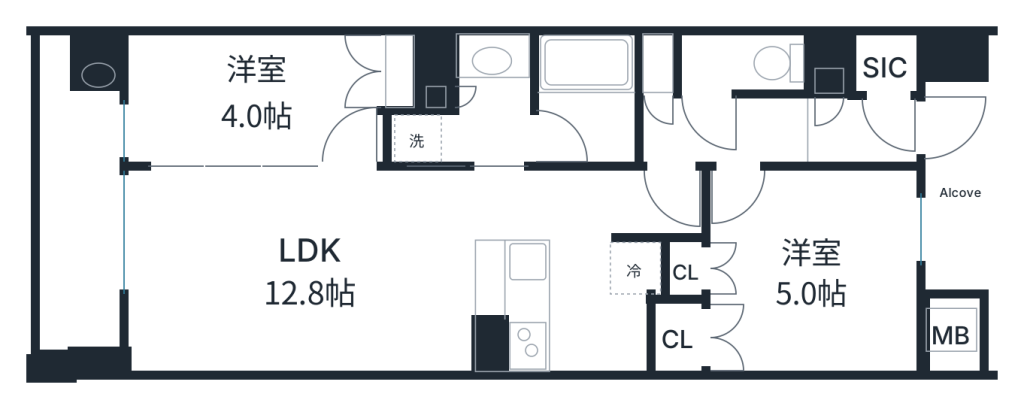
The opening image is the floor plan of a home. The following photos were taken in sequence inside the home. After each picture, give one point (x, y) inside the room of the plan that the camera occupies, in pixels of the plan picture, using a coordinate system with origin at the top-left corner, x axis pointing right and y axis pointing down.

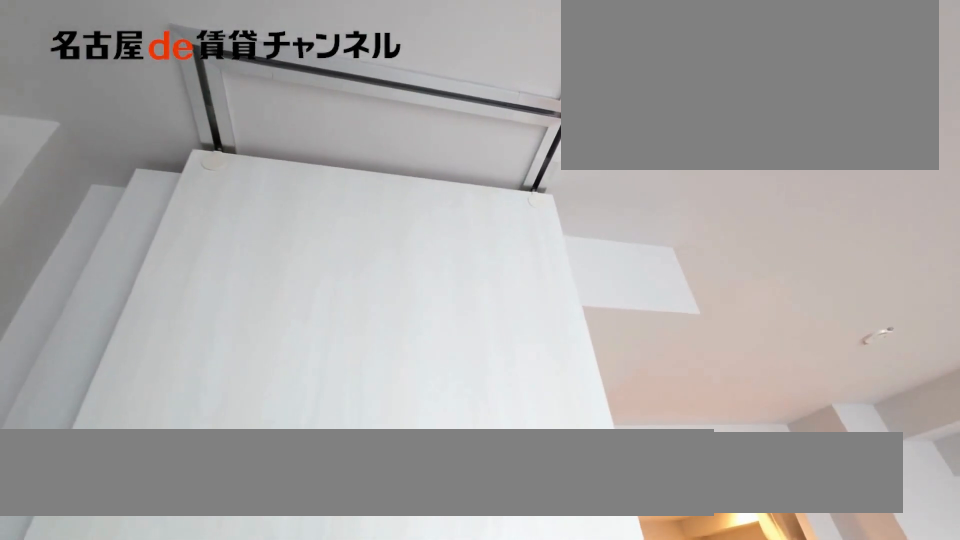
(251, 103)
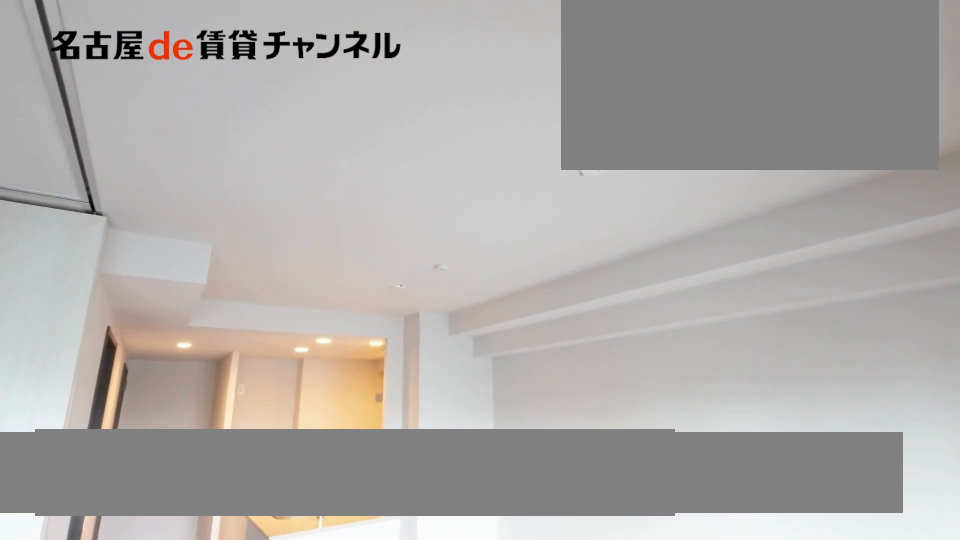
(295, 268)
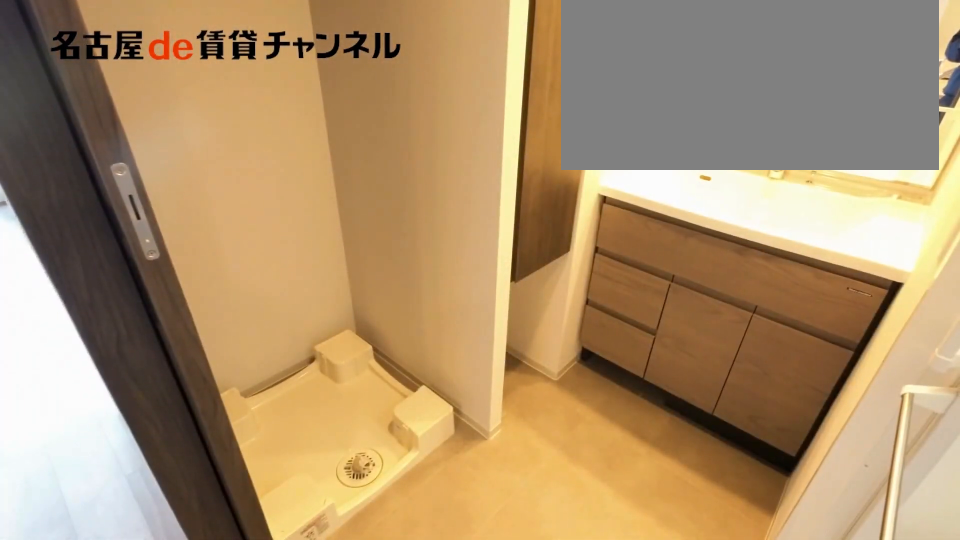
(464, 107)
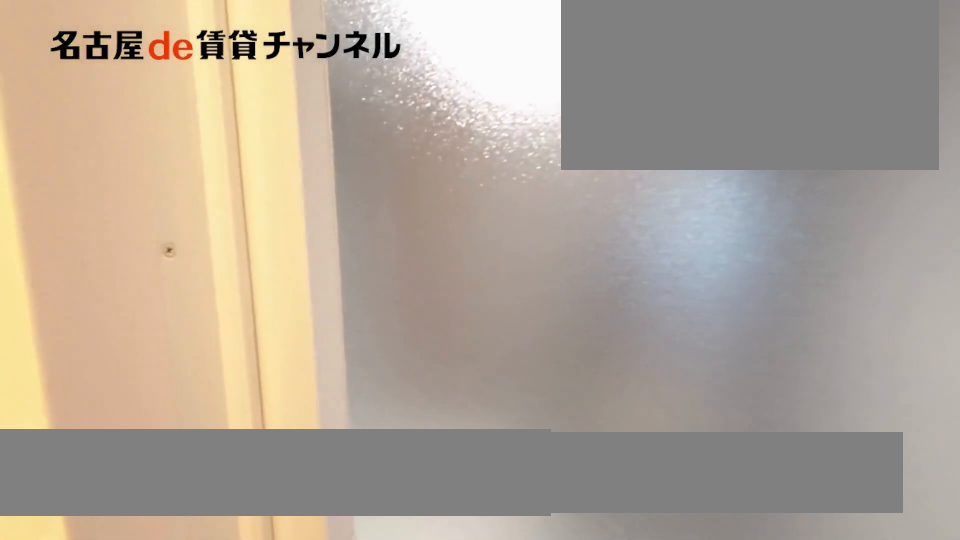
(464, 107)
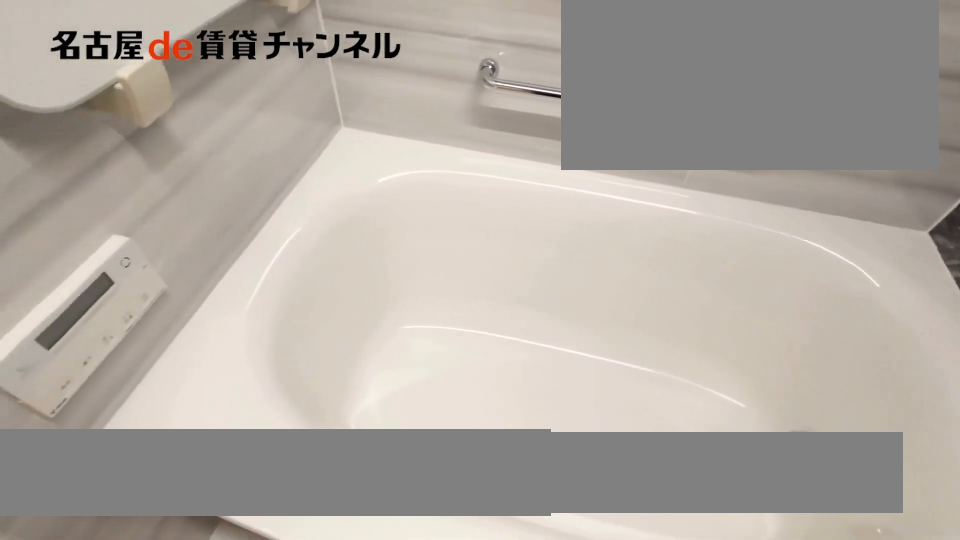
(584, 102)
